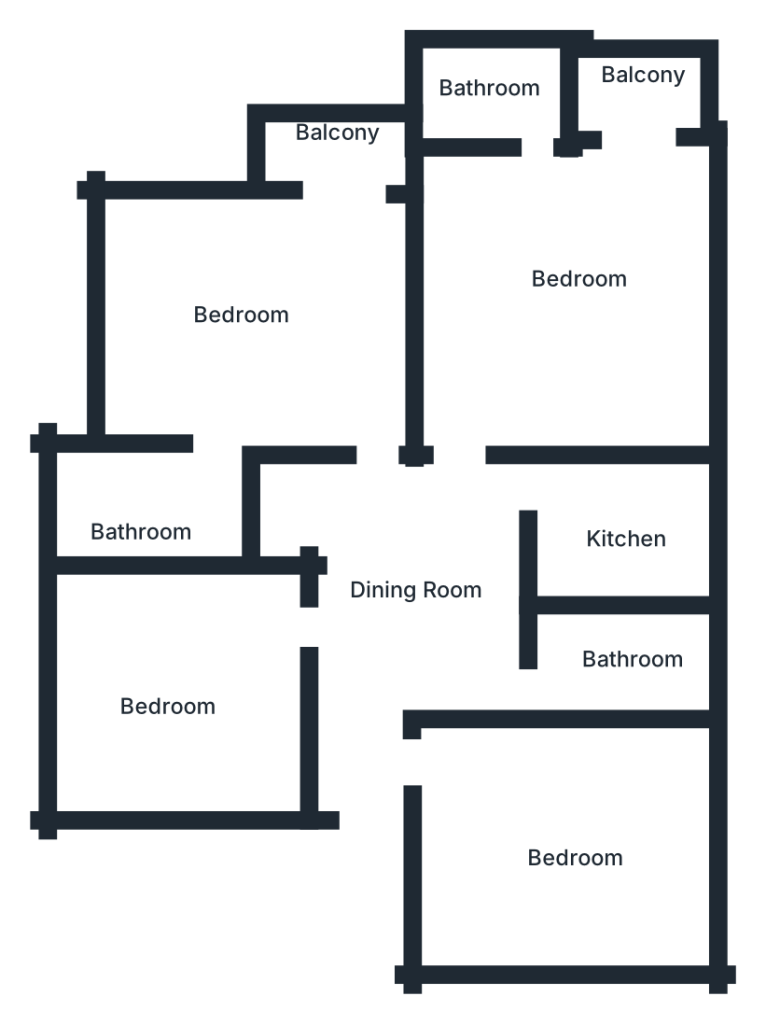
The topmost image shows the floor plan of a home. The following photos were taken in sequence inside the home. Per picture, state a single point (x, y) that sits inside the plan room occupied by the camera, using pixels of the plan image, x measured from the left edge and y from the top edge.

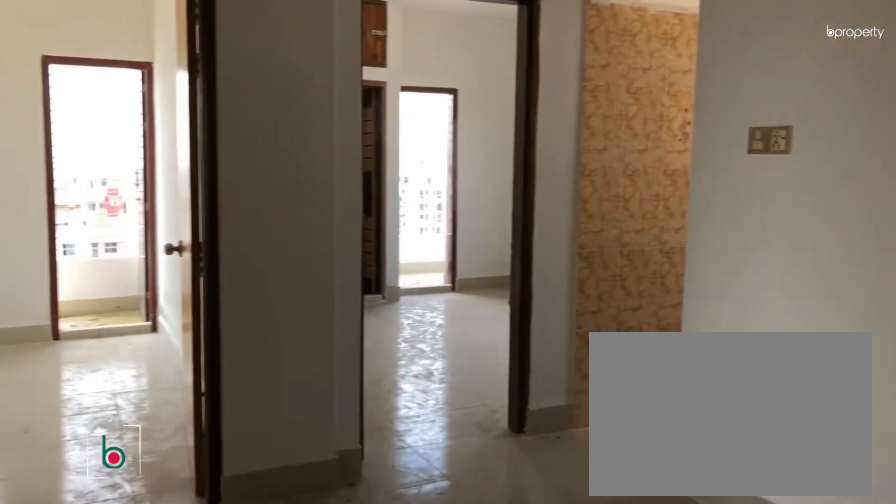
(410, 601)
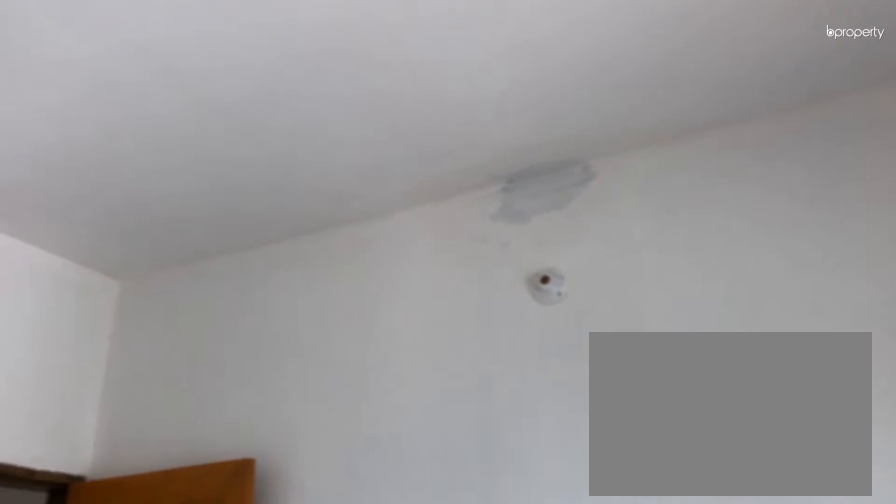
(554, 857)
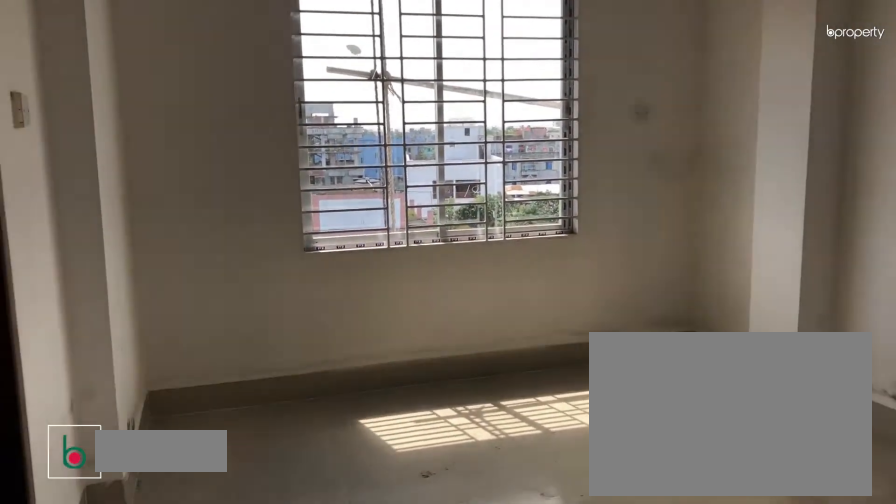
(255, 331)
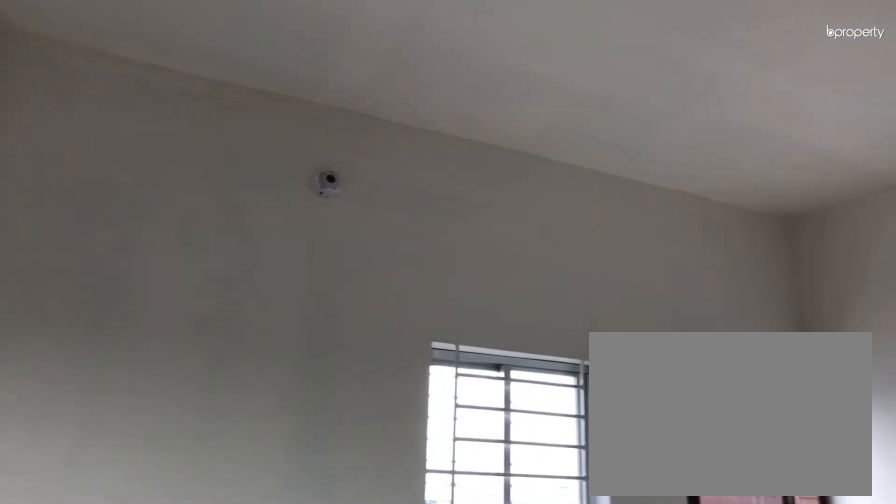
(255, 331)
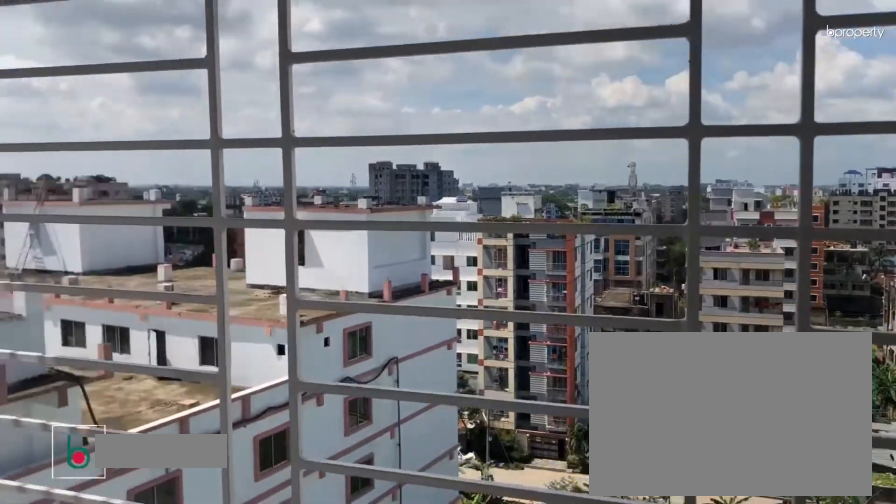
(326, 154)
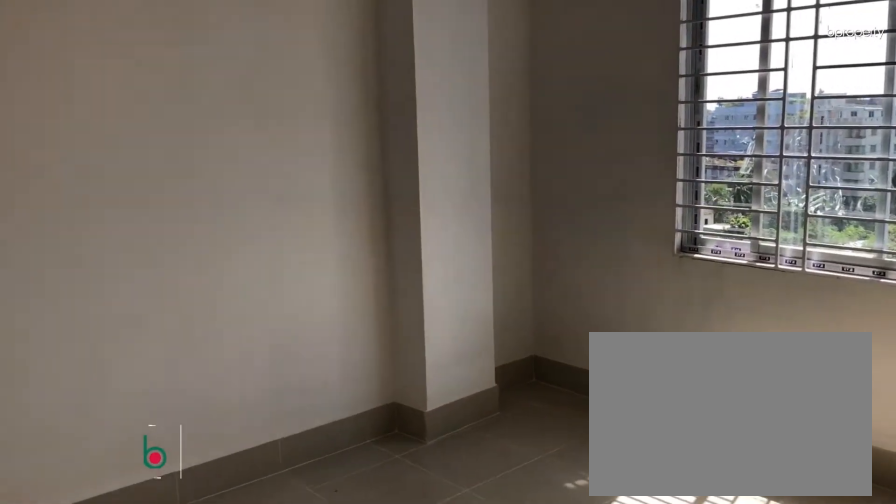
(173, 695)
